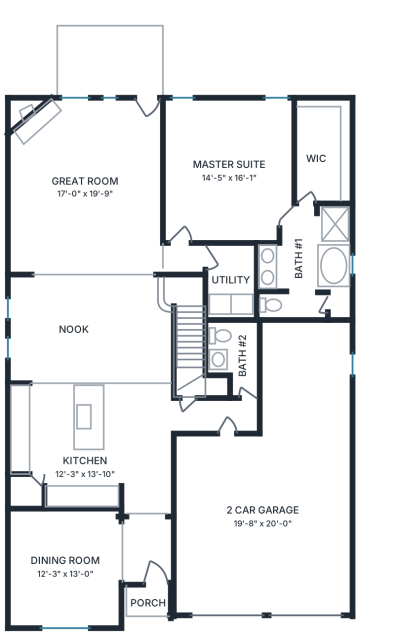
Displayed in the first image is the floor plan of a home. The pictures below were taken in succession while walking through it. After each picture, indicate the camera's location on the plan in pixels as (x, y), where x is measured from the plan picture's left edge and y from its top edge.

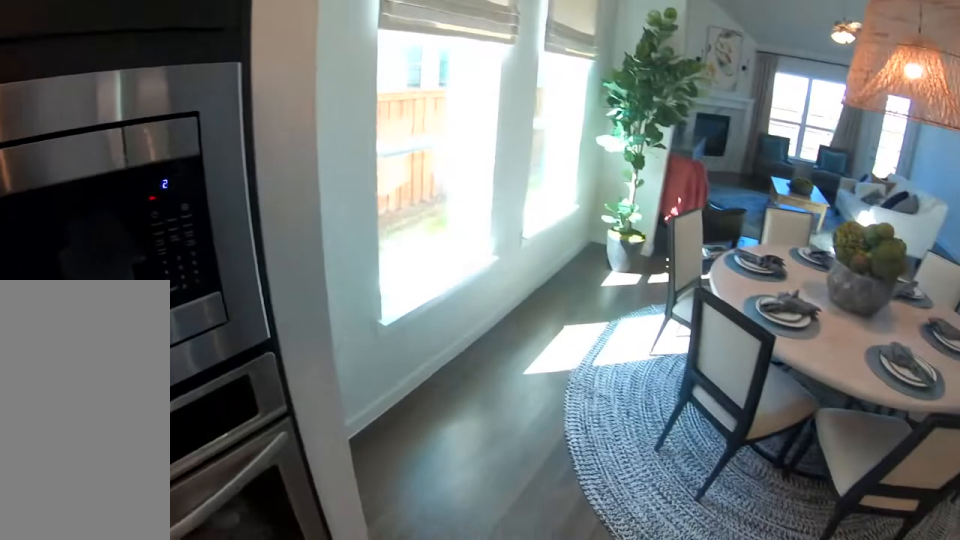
(59, 409)
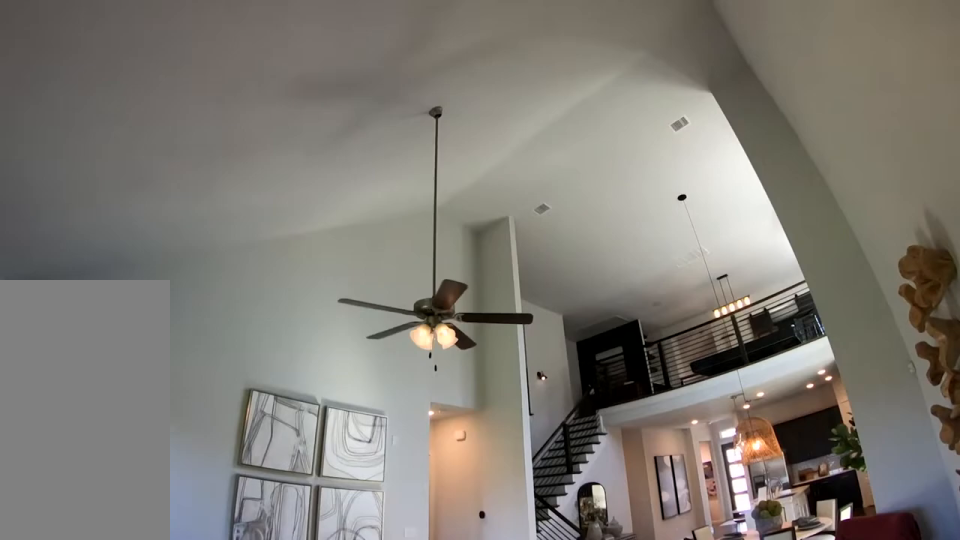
(44, 136)
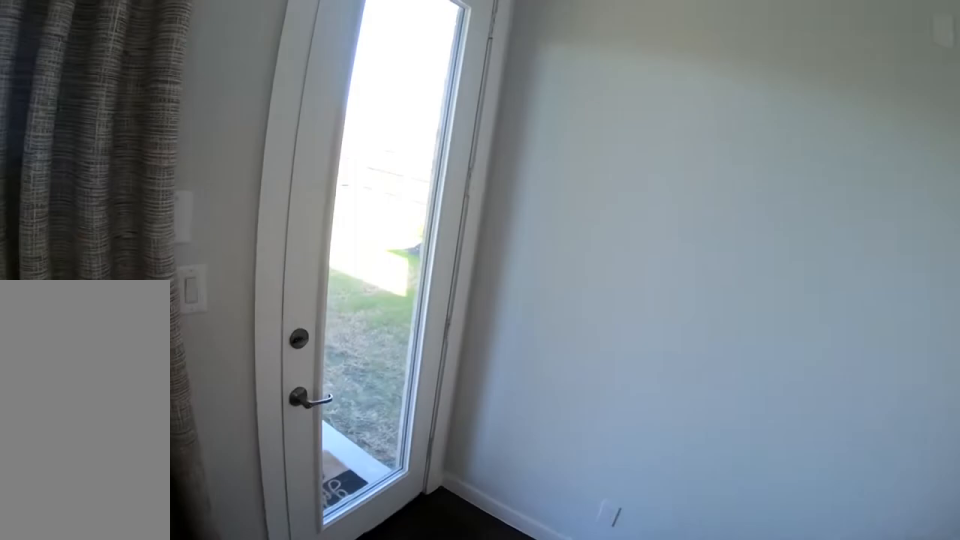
(83, 135)
